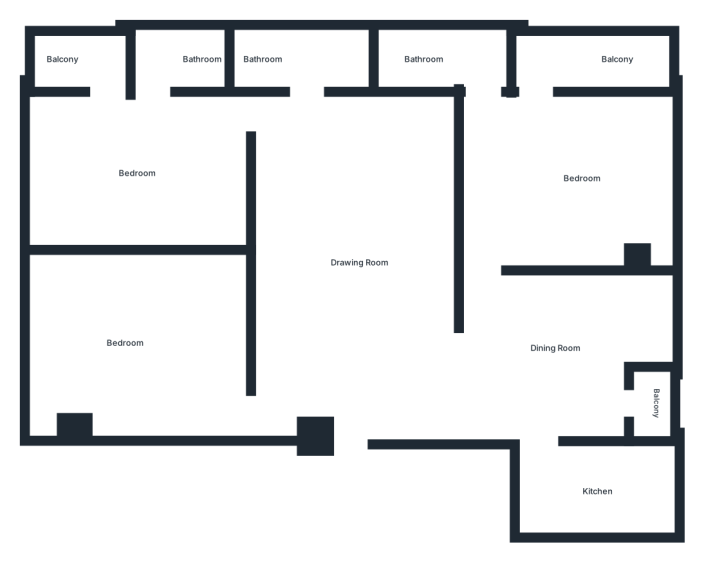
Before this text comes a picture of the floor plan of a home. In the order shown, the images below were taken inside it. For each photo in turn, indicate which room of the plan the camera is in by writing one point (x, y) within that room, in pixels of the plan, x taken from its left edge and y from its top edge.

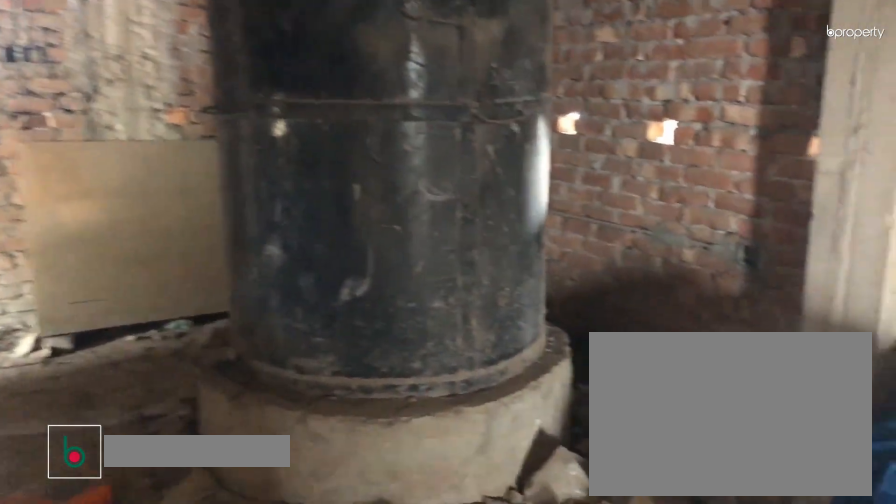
(356, 240)
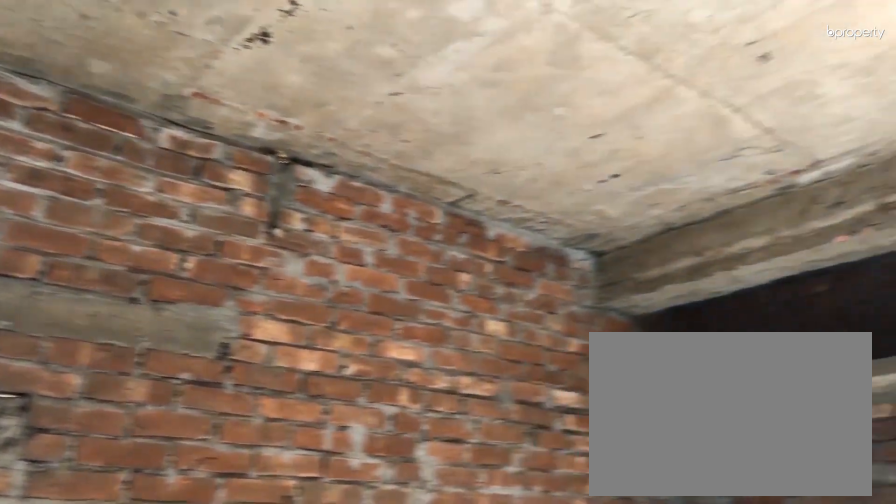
(567, 359)
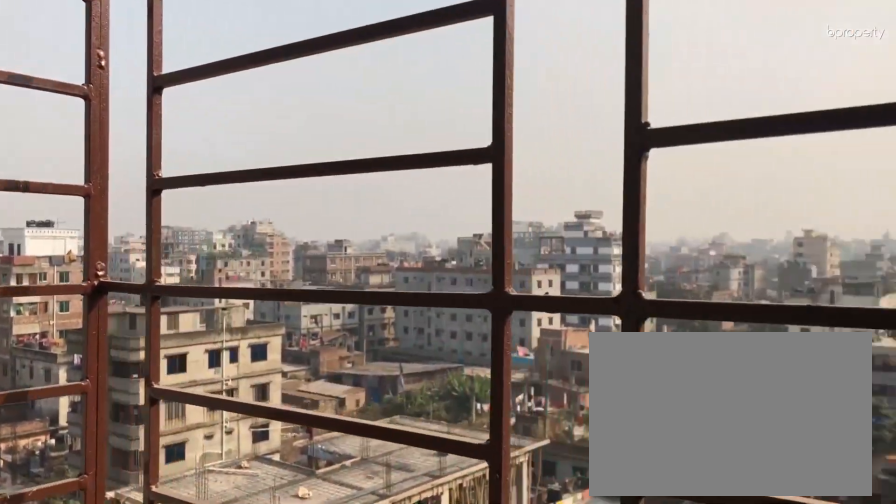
(652, 404)
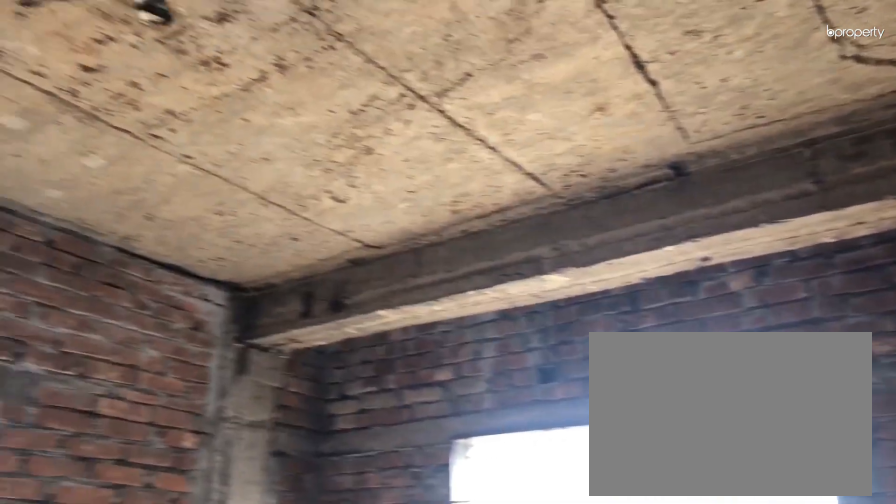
(571, 182)
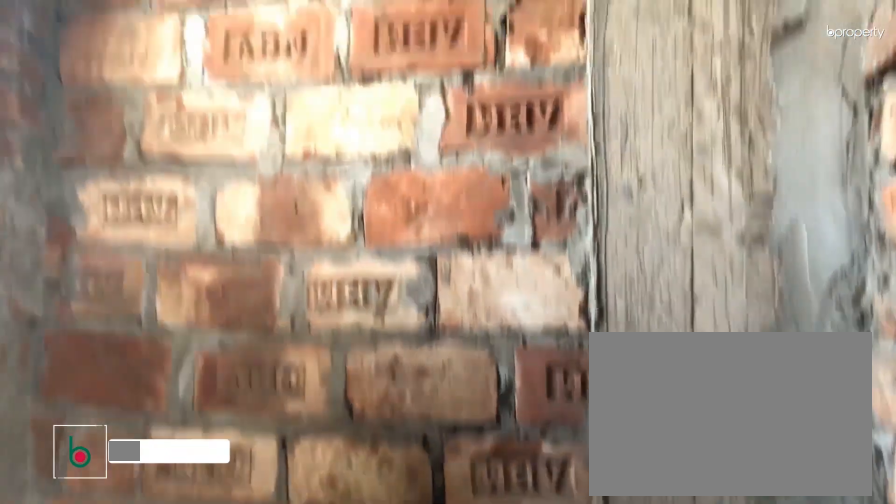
(183, 63)
